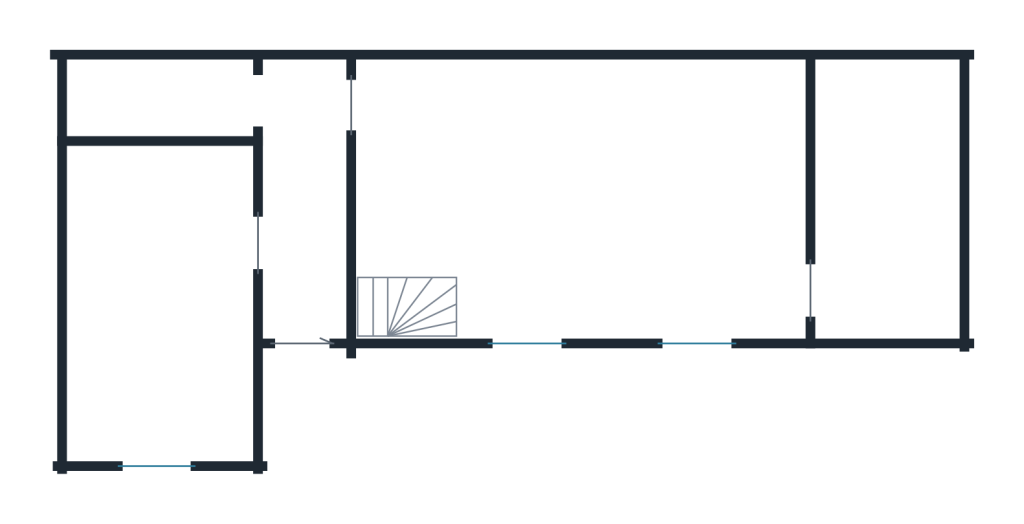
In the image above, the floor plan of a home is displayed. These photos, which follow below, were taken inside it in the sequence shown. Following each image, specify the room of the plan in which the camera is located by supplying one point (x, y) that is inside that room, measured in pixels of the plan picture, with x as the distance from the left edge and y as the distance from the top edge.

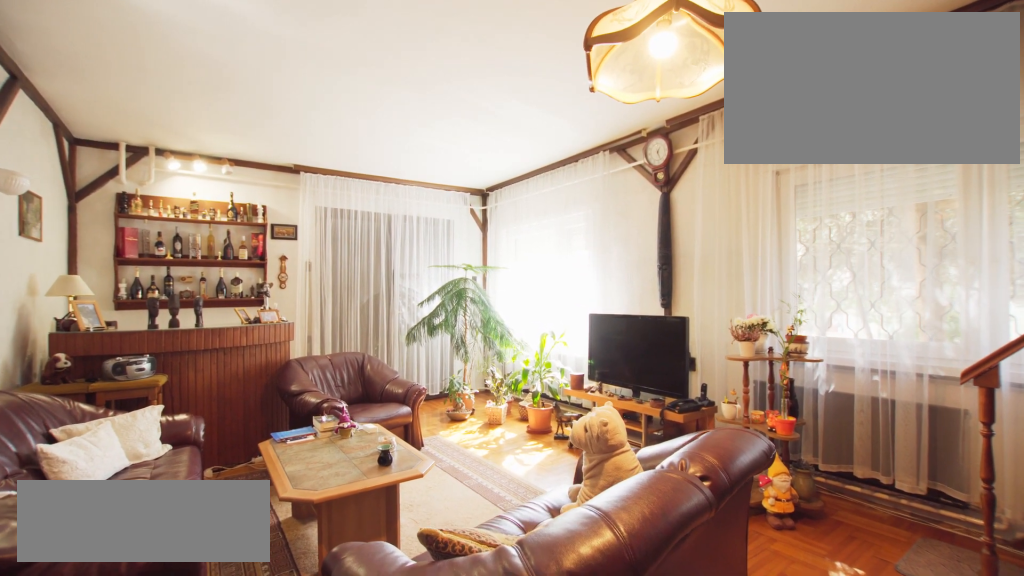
(592, 219)
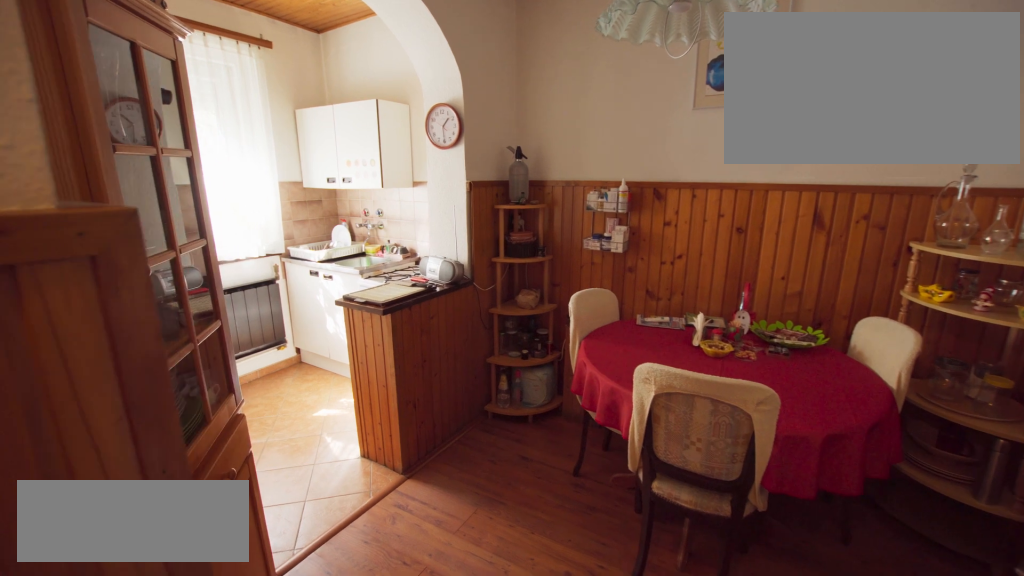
(164, 311)
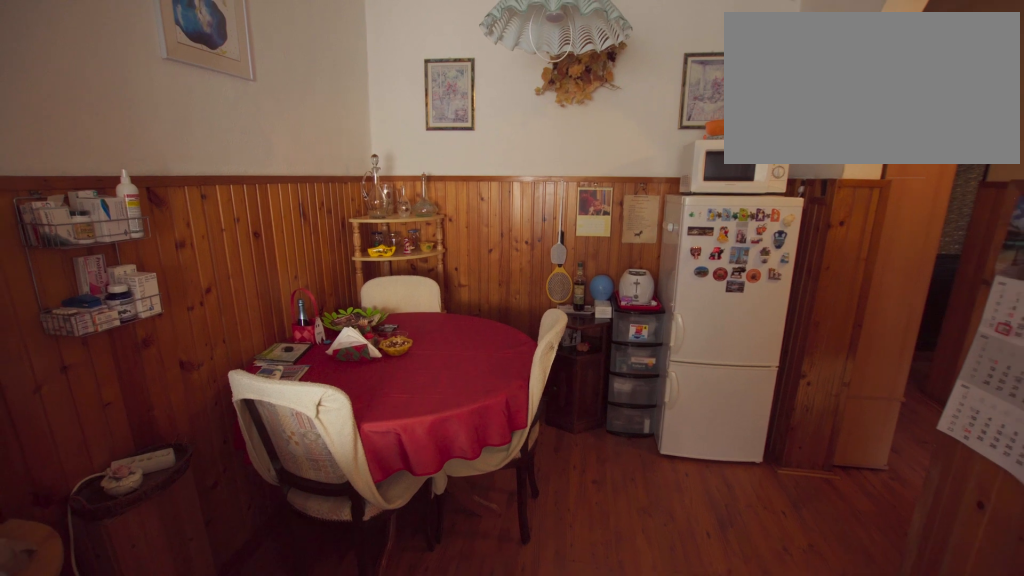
(165, 312)
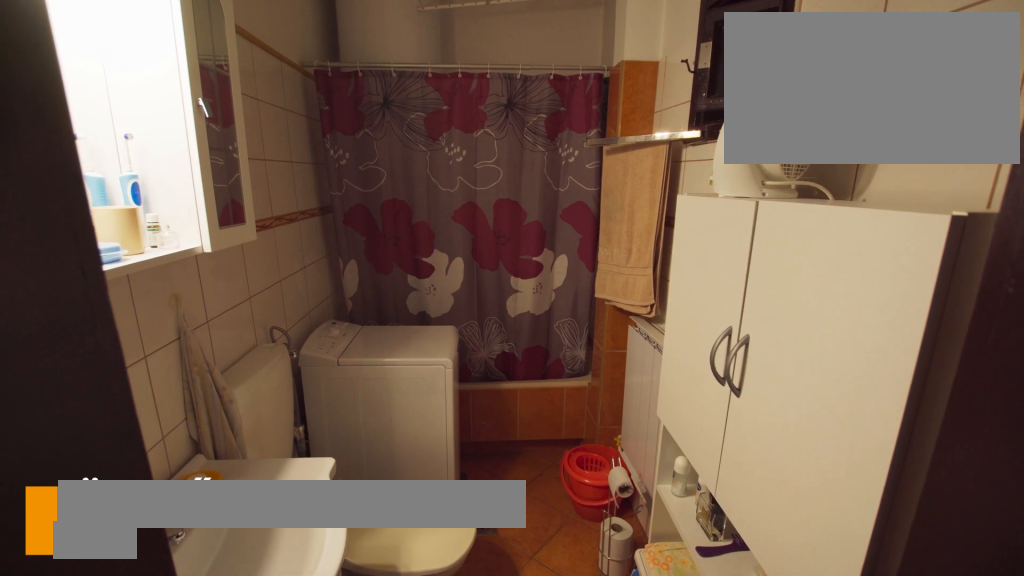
(165, 98)
